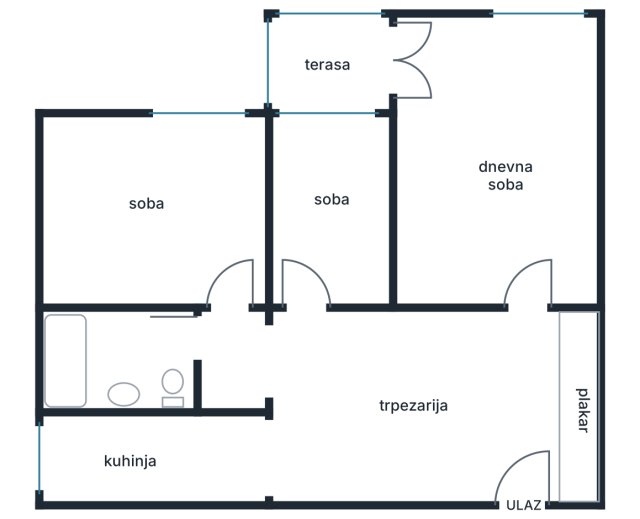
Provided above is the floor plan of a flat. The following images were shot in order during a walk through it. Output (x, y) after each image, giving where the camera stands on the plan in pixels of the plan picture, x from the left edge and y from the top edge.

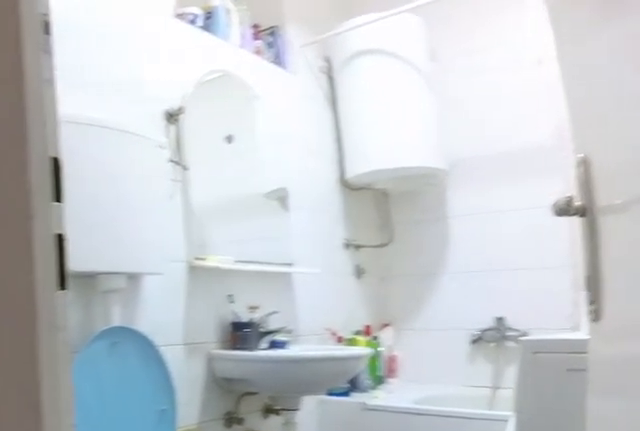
(213, 320)
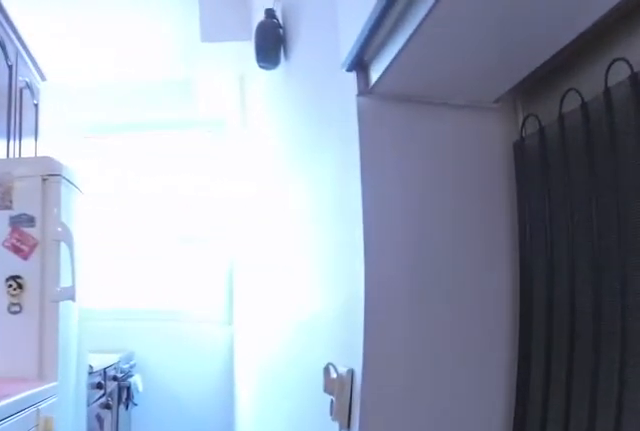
(277, 455)
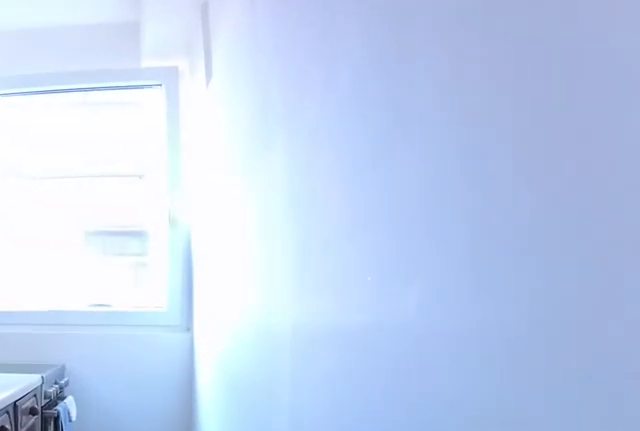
(227, 458)
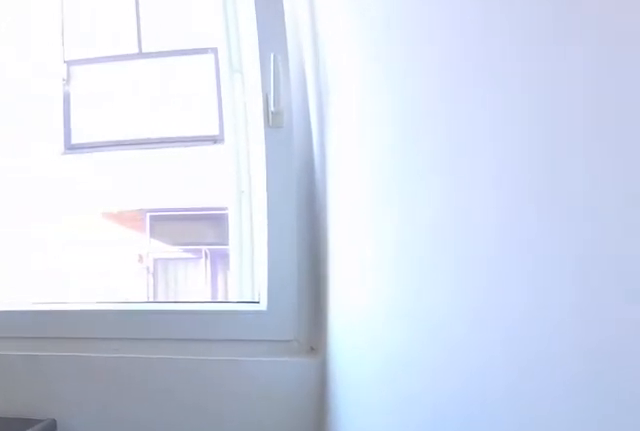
(144, 454)
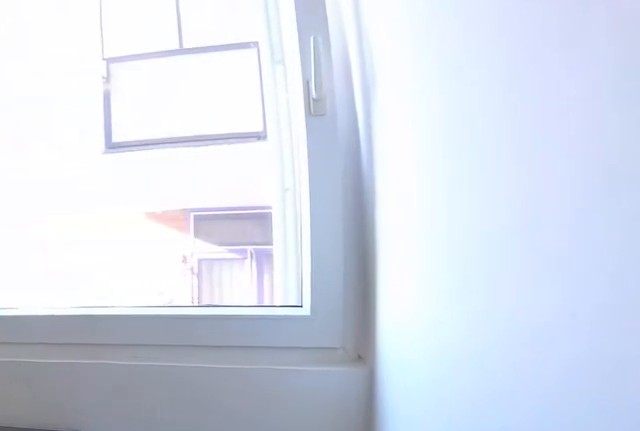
(136, 454)
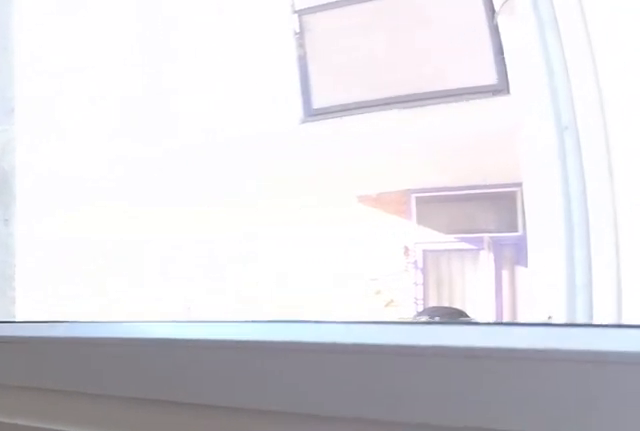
(84, 445)
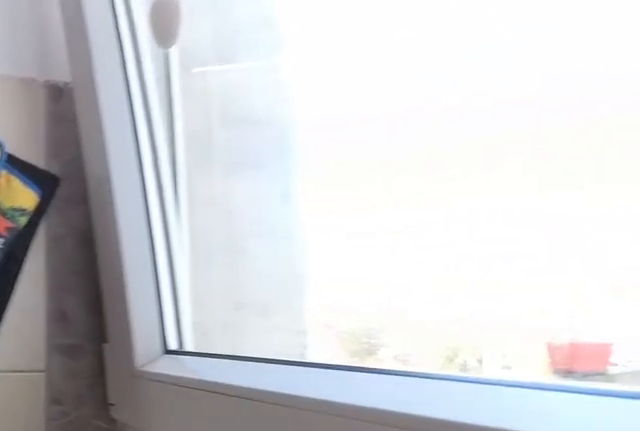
(69, 434)
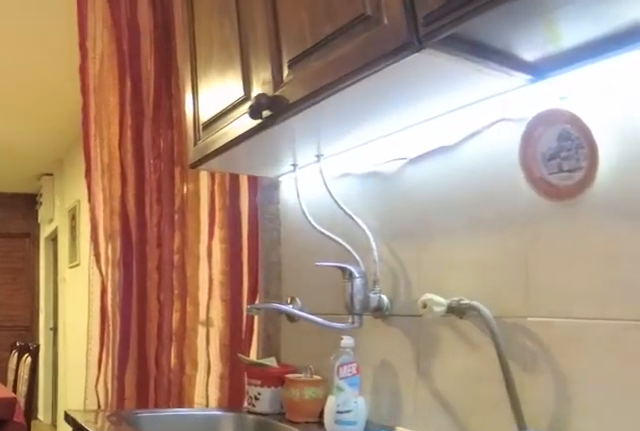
(176, 454)
